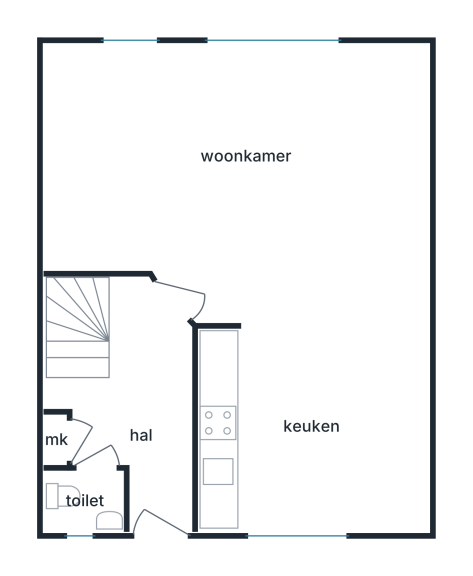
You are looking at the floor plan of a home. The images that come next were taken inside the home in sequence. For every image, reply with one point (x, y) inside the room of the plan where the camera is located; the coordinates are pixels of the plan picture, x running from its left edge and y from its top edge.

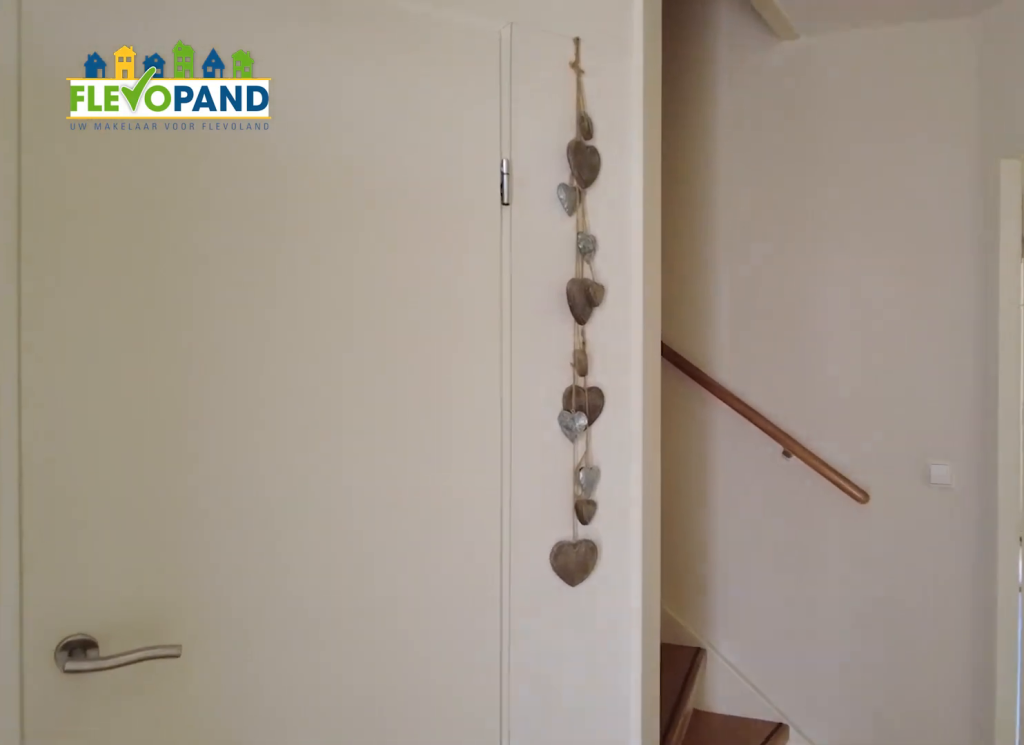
(140, 407)
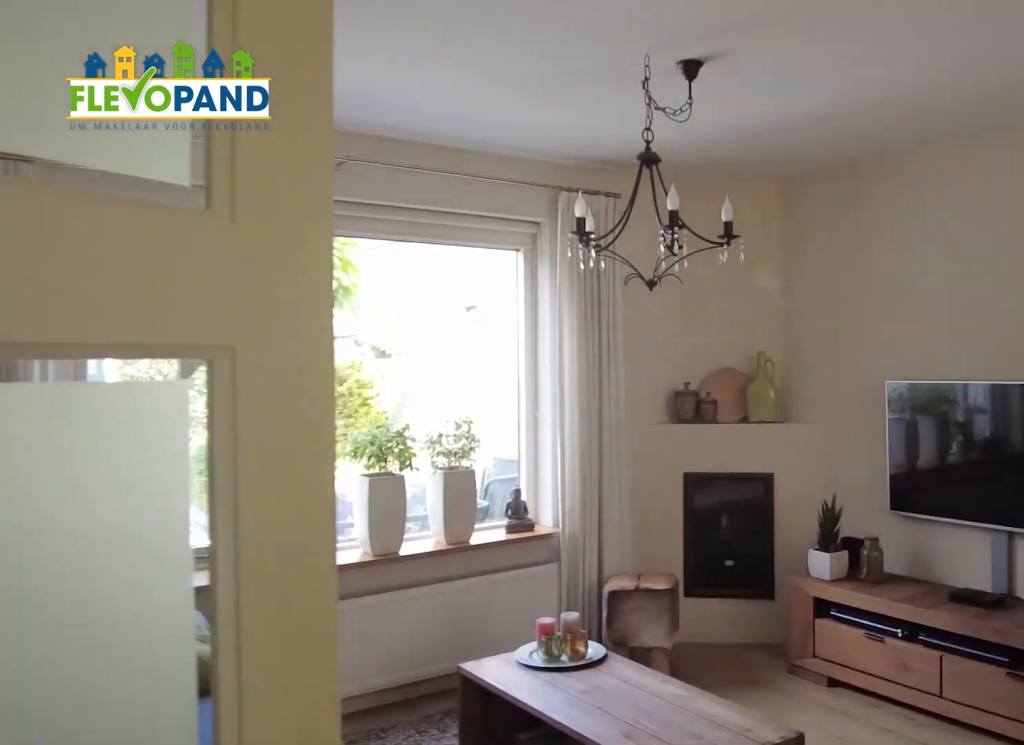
(157, 107)
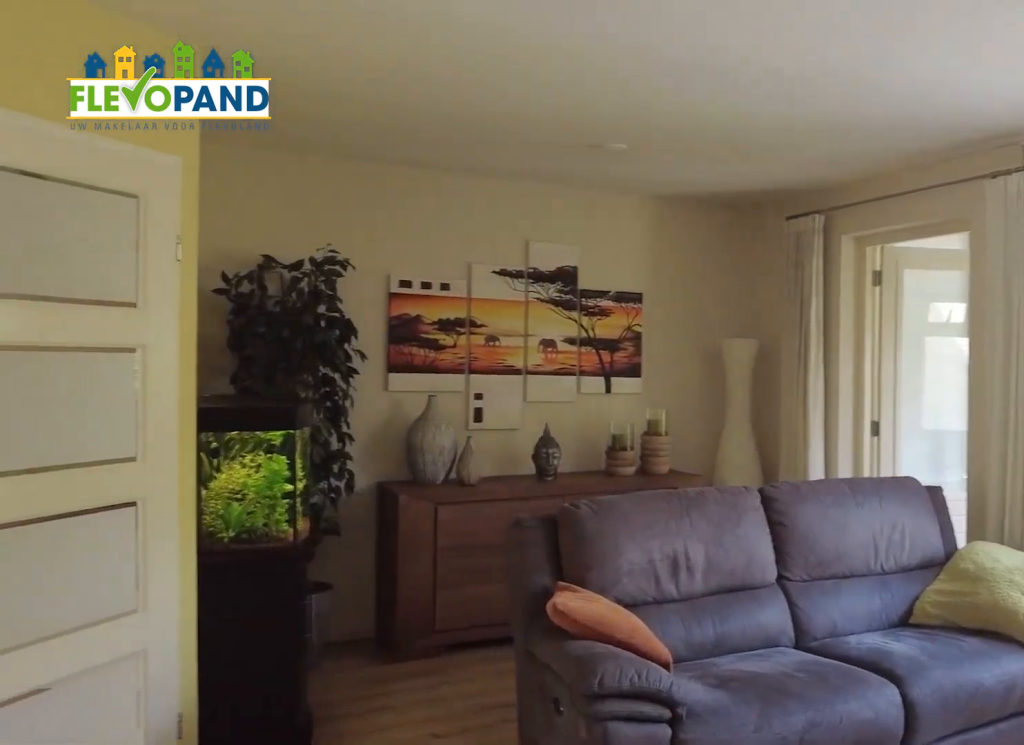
(157, 107)
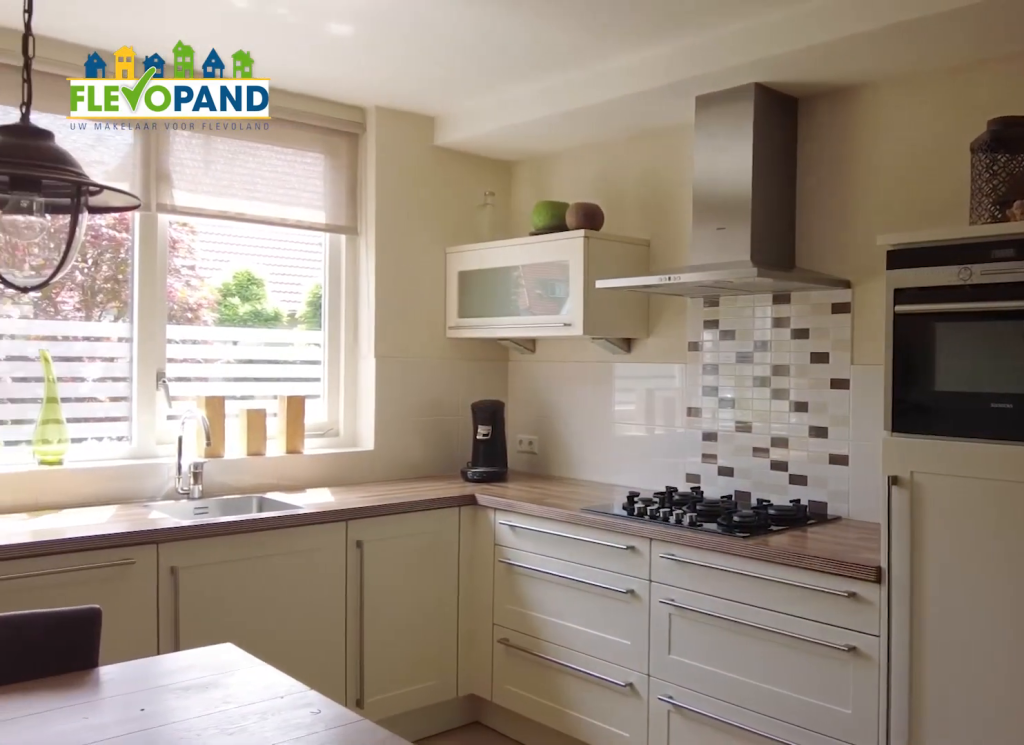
(312, 429)
